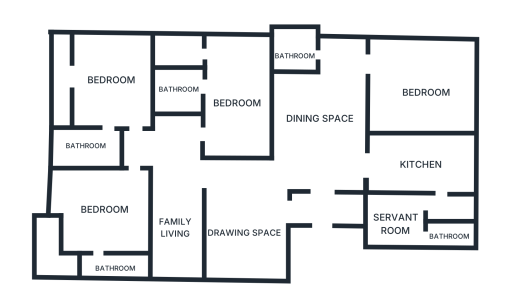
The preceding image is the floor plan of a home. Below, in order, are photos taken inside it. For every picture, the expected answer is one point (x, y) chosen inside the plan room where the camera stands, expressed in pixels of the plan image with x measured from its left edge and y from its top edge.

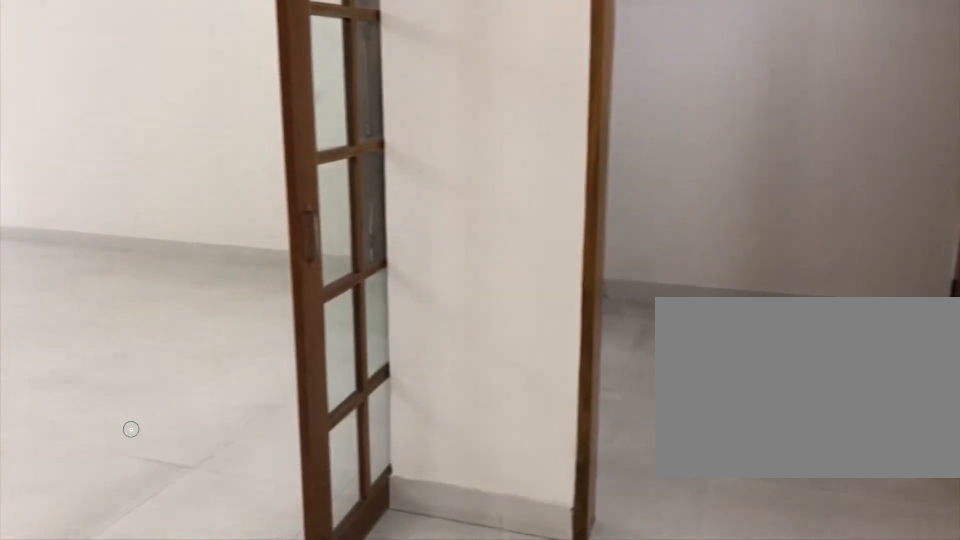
(318, 175)
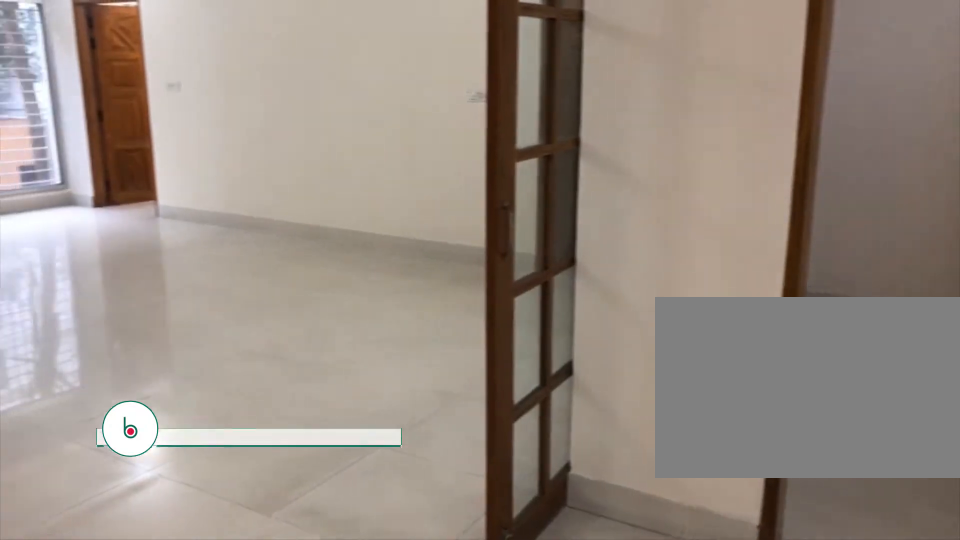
(318, 175)
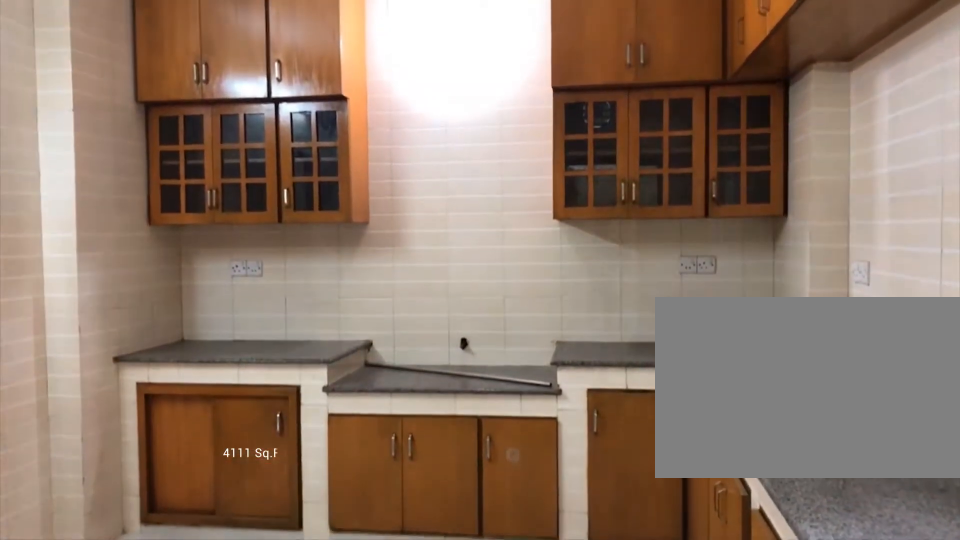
(414, 162)
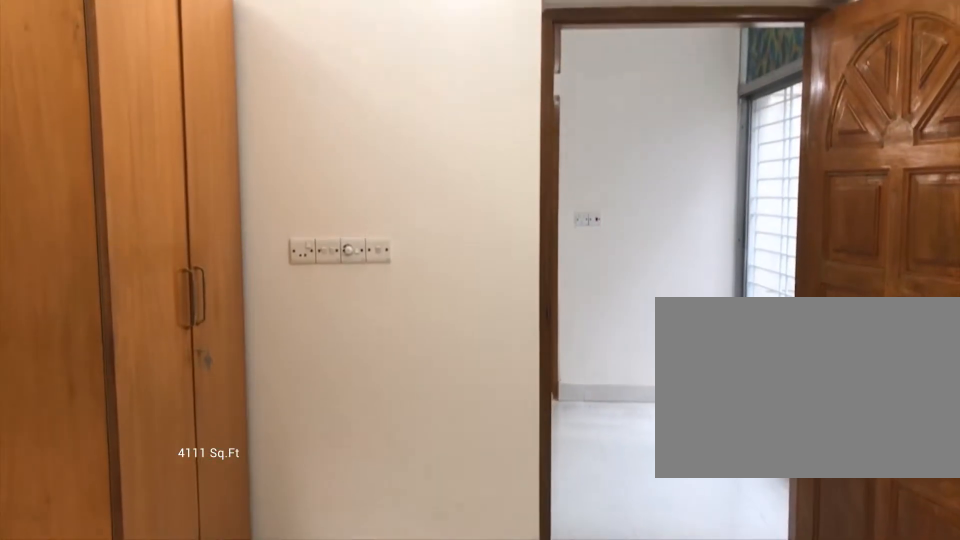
(417, 63)
